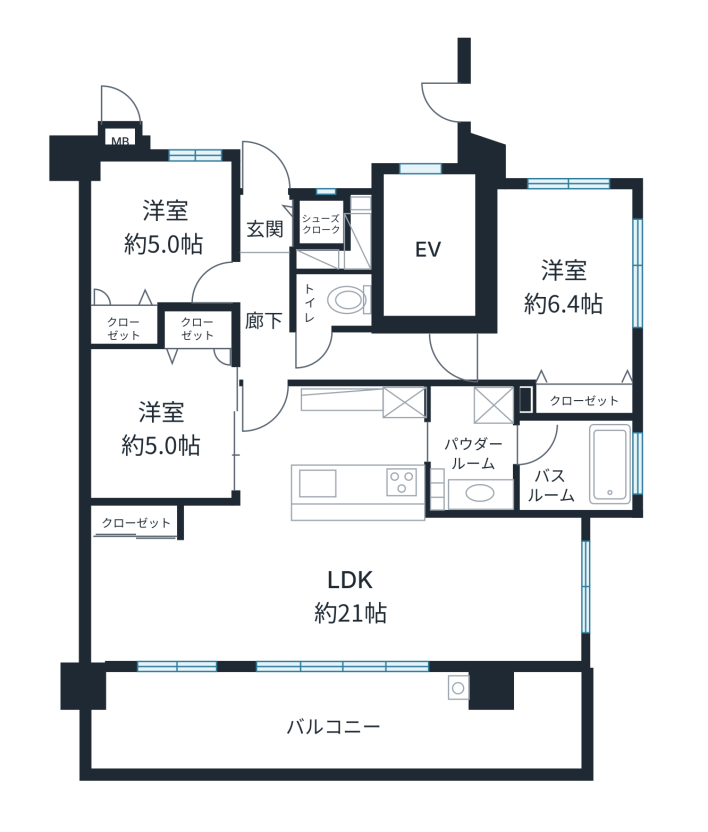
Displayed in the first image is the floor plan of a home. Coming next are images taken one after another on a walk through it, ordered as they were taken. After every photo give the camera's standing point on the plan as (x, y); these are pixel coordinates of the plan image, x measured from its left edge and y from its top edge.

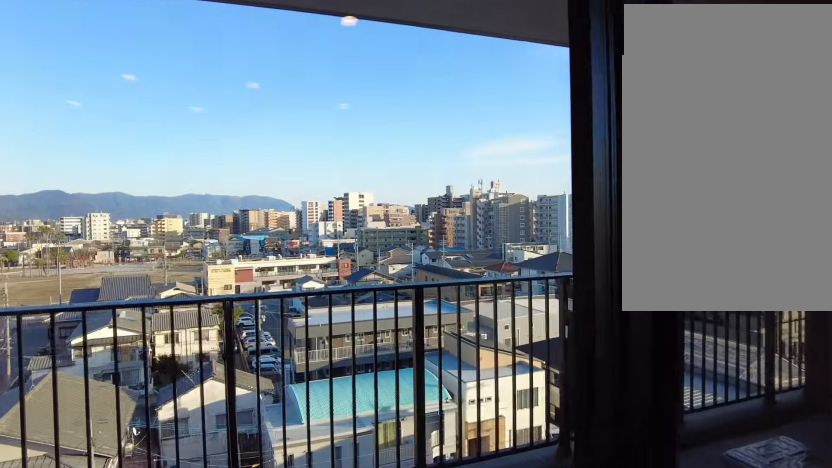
(278, 644)
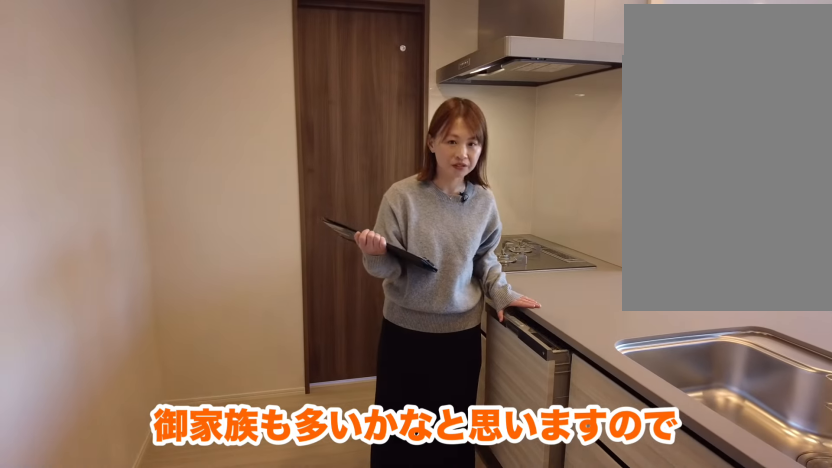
(333, 455)
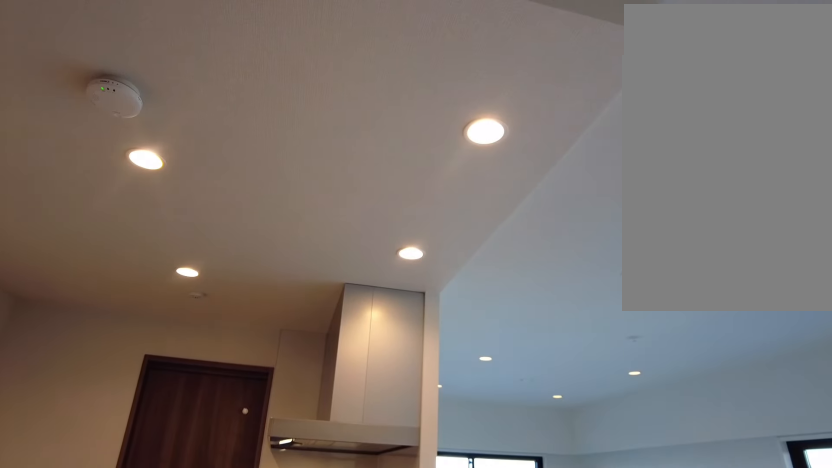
(306, 451)
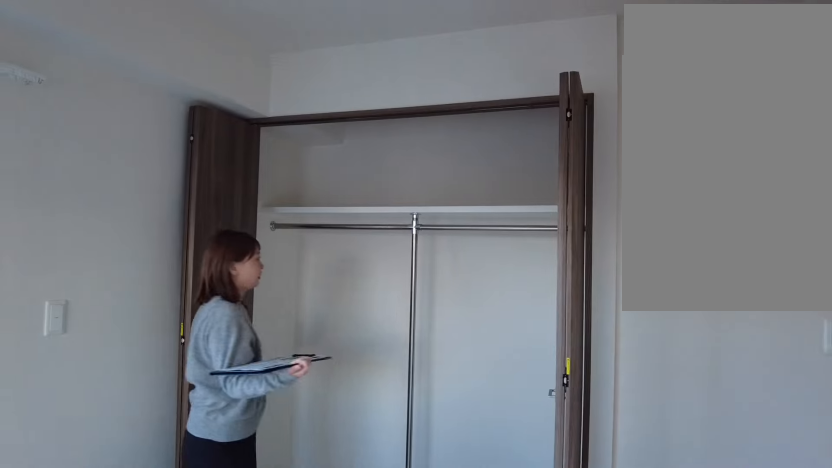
(577, 388)
